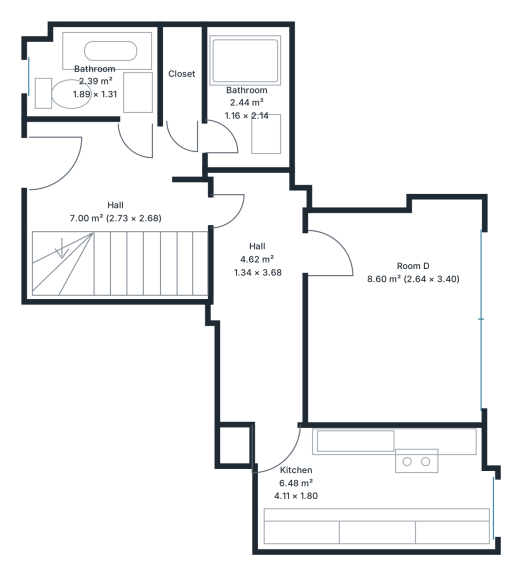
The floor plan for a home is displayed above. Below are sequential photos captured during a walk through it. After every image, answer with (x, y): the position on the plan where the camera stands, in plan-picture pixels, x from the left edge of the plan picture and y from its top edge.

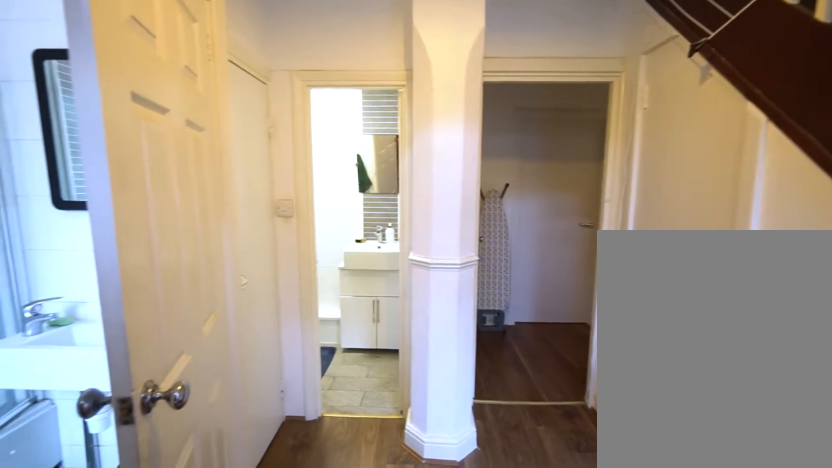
(52, 162)
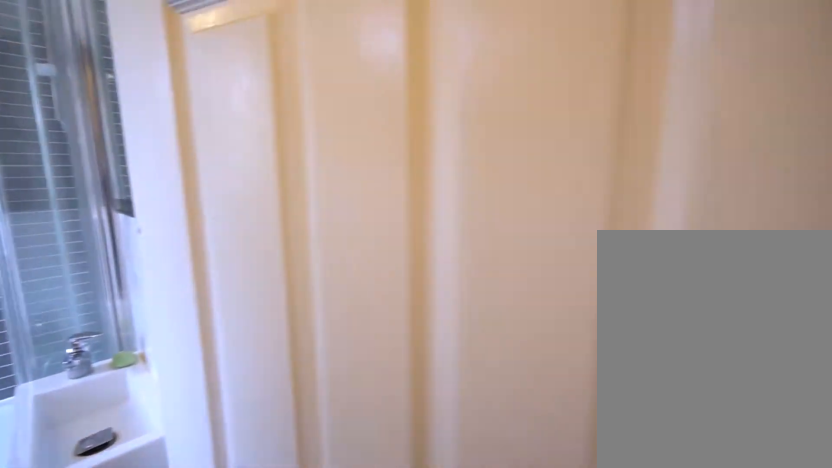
(136, 150)
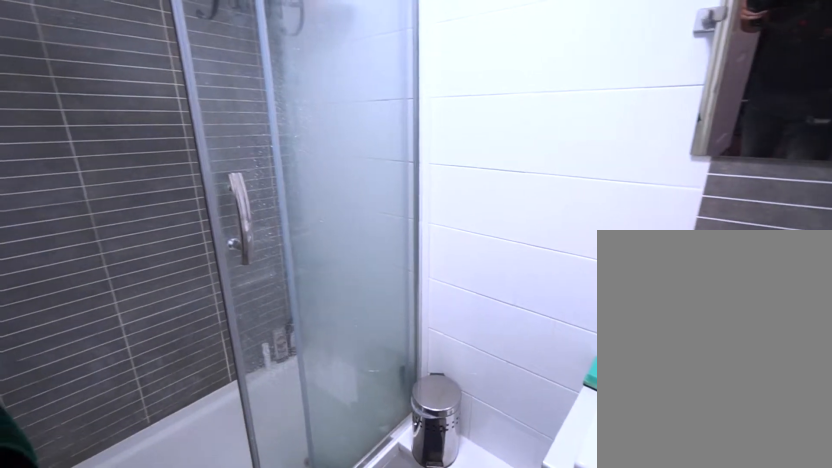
(228, 132)
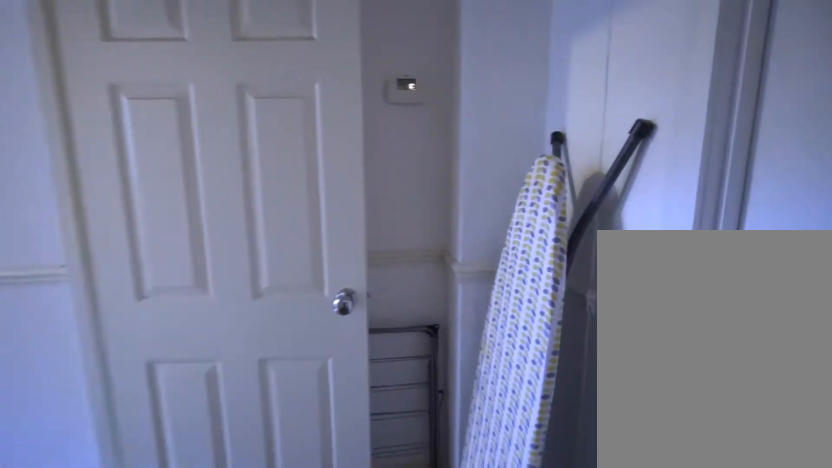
(276, 294)
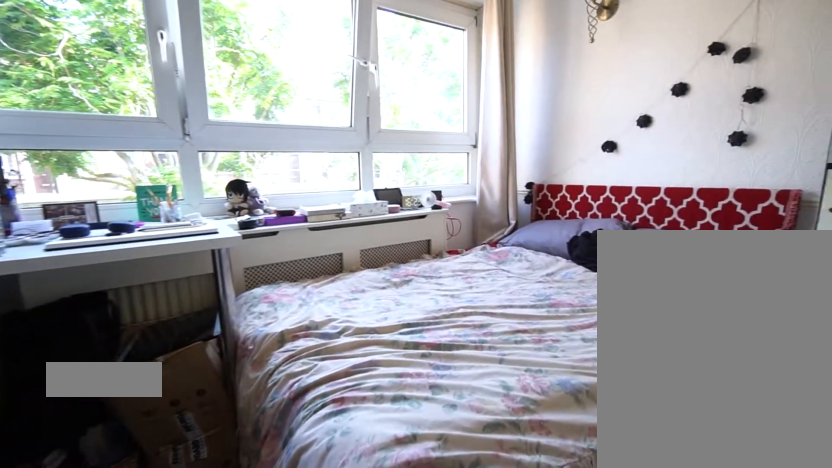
(373, 270)
